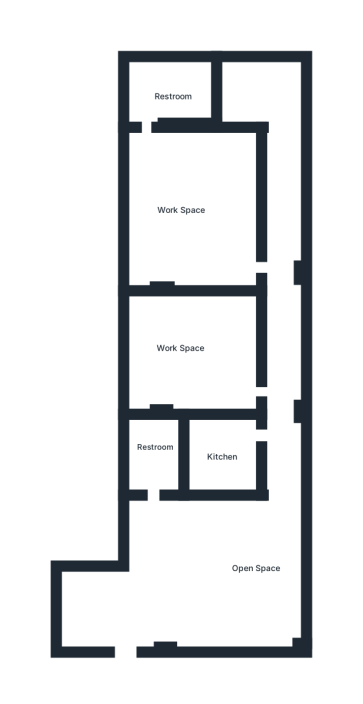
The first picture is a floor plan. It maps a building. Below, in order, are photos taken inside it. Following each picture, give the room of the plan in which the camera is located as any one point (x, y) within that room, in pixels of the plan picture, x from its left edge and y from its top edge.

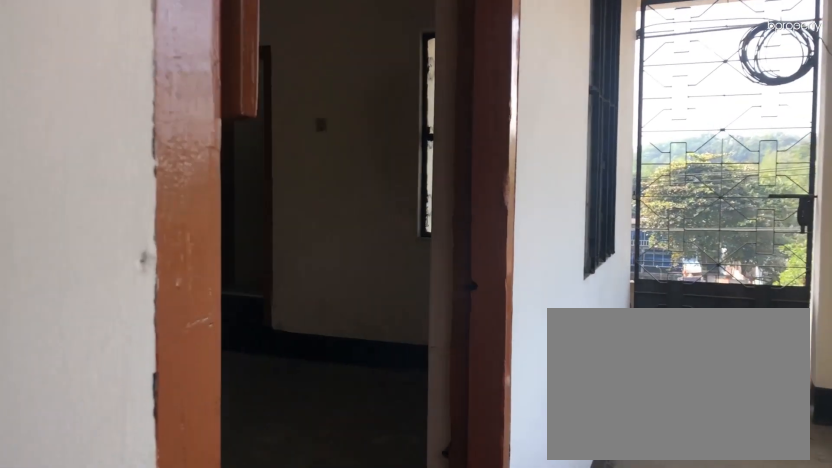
(272, 264)
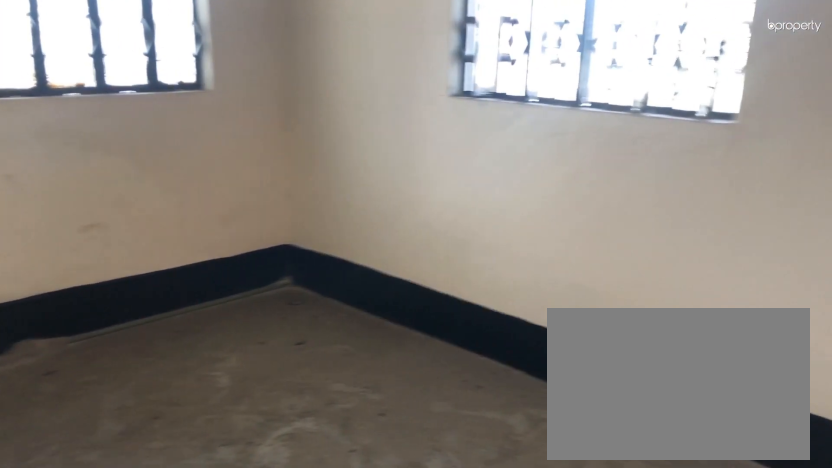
(178, 206)
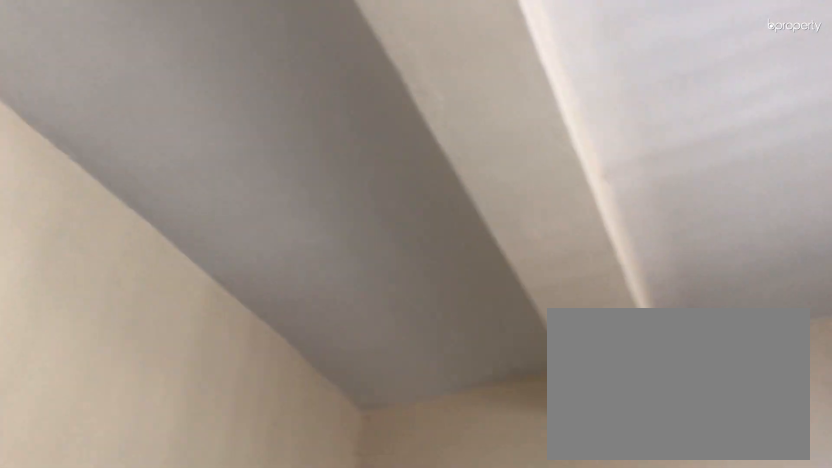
(178, 206)
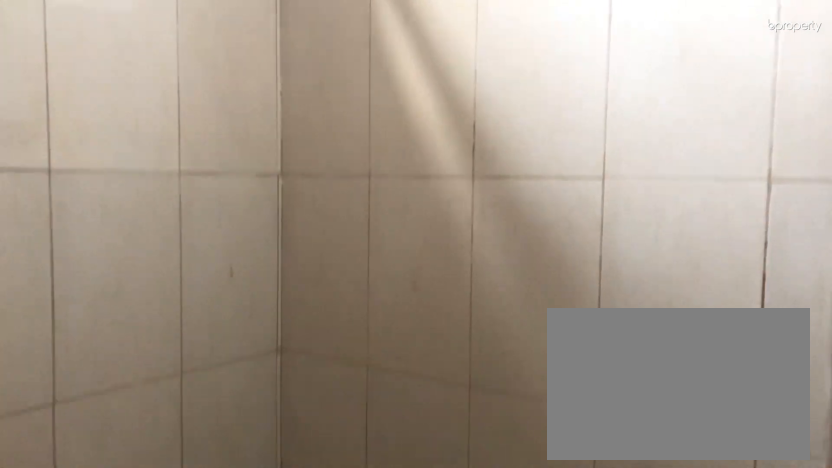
(167, 94)
